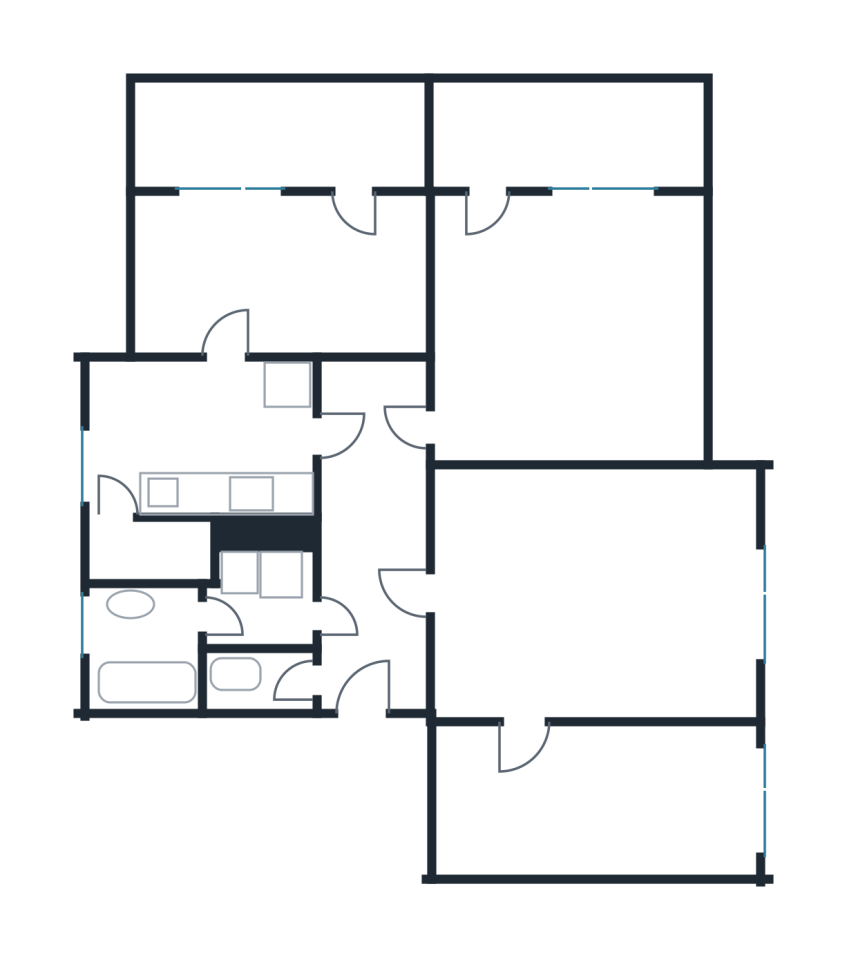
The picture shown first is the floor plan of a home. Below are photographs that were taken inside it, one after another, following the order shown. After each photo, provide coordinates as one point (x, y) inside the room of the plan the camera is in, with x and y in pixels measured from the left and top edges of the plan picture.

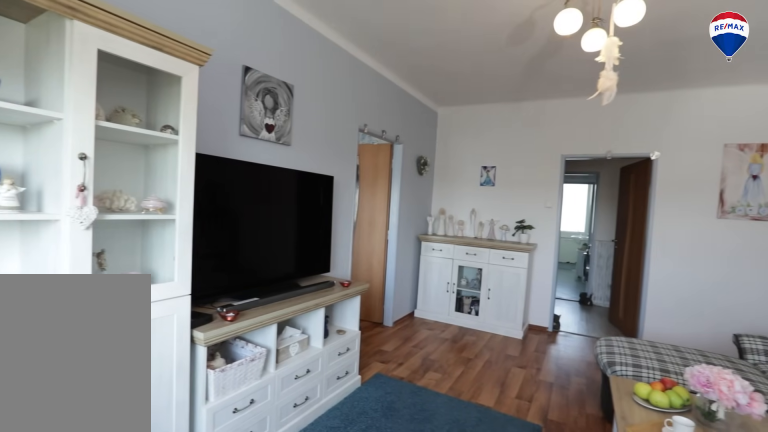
(602, 590)
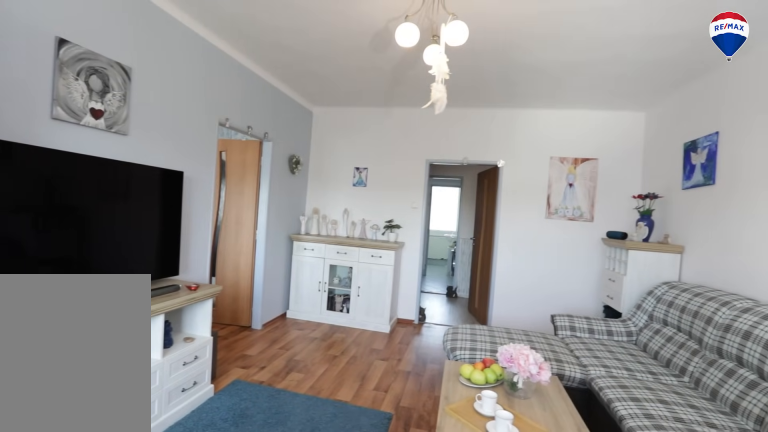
(602, 590)
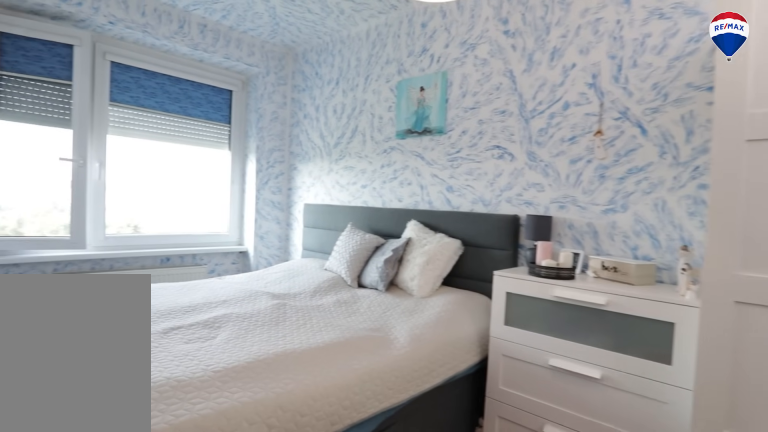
(602, 800)
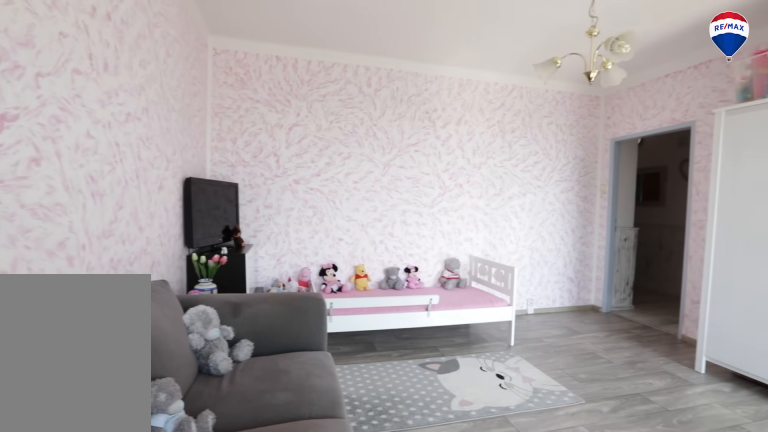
(577, 314)
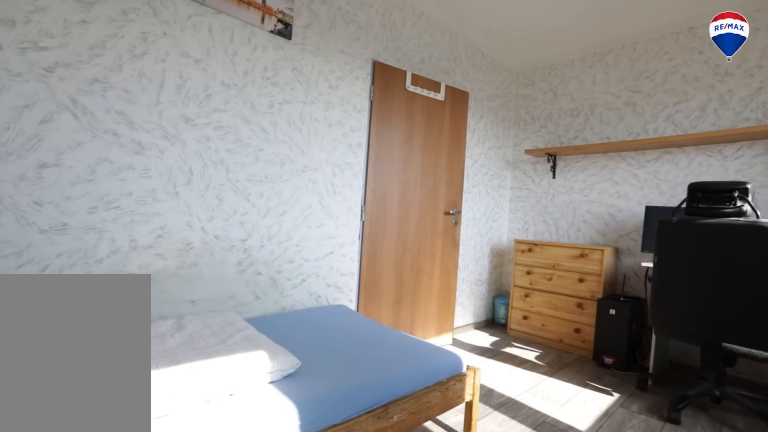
(292, 264)
